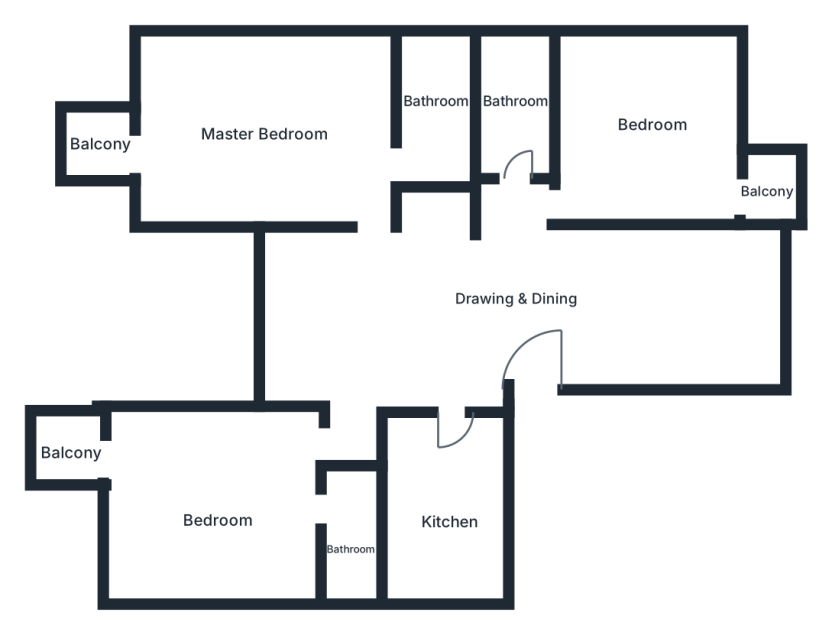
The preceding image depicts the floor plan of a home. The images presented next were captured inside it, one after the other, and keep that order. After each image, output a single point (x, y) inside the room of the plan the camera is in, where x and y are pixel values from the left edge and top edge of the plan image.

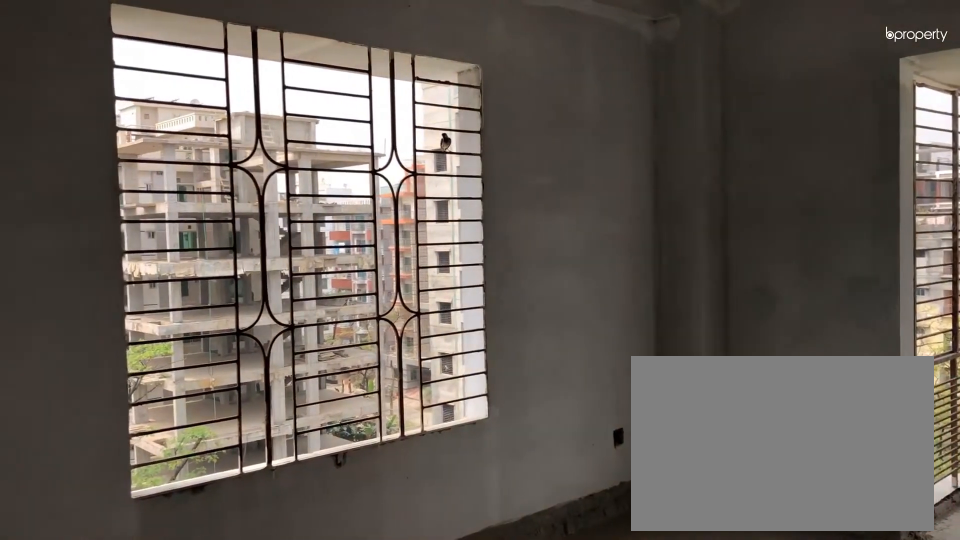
(224, 510)
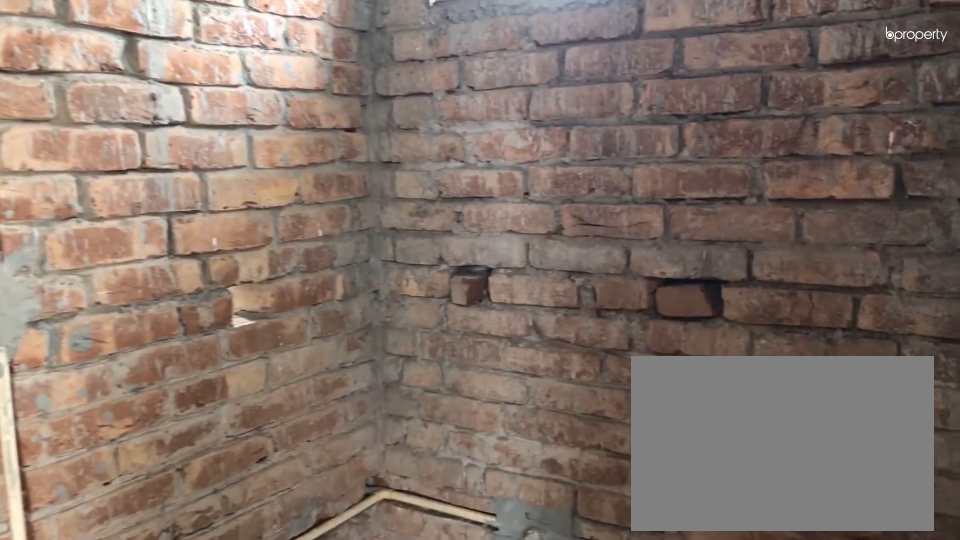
(352, 546)
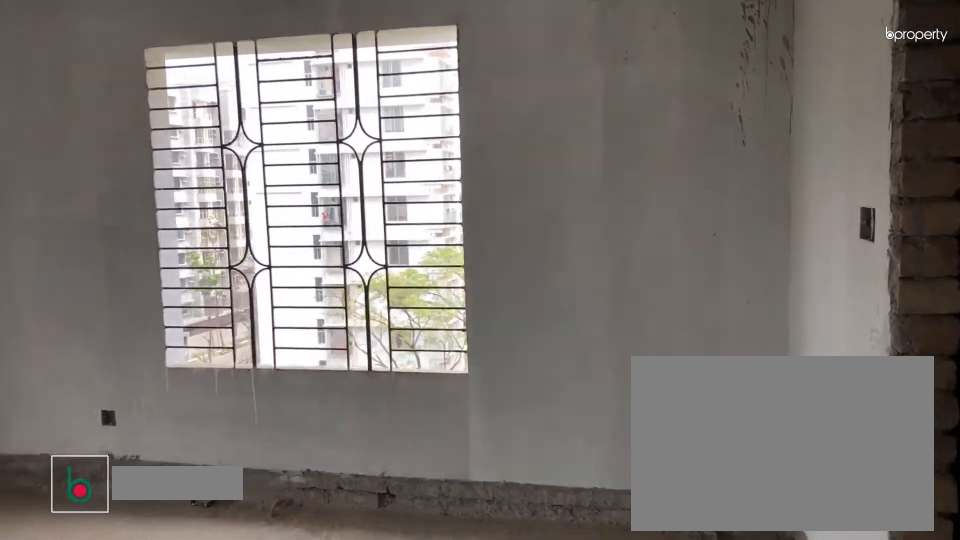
(278, 125)
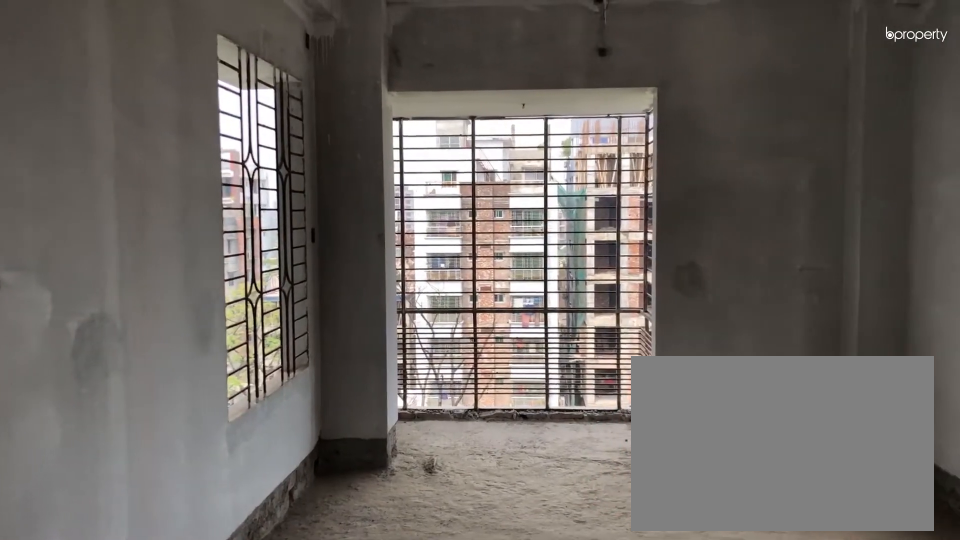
(278, 125)
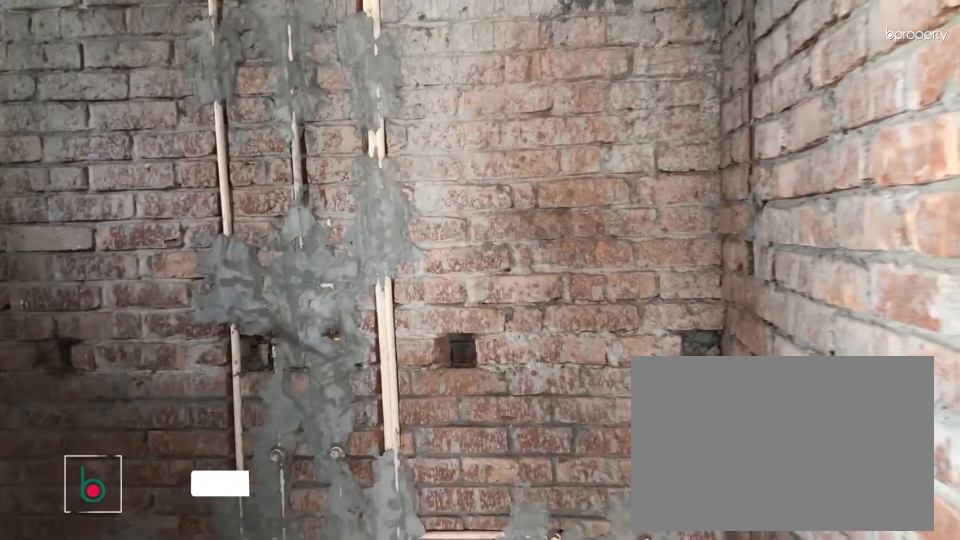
(437, 88)
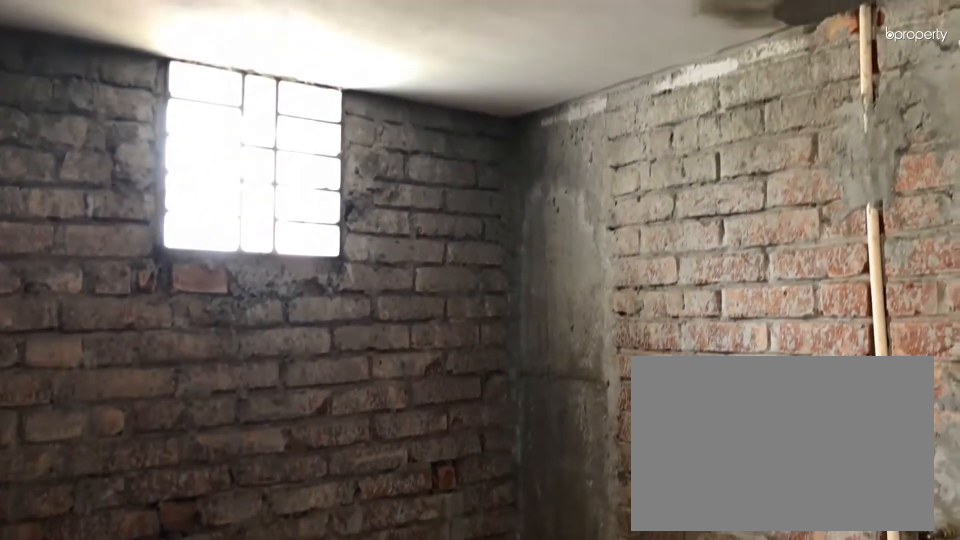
(437, 88)
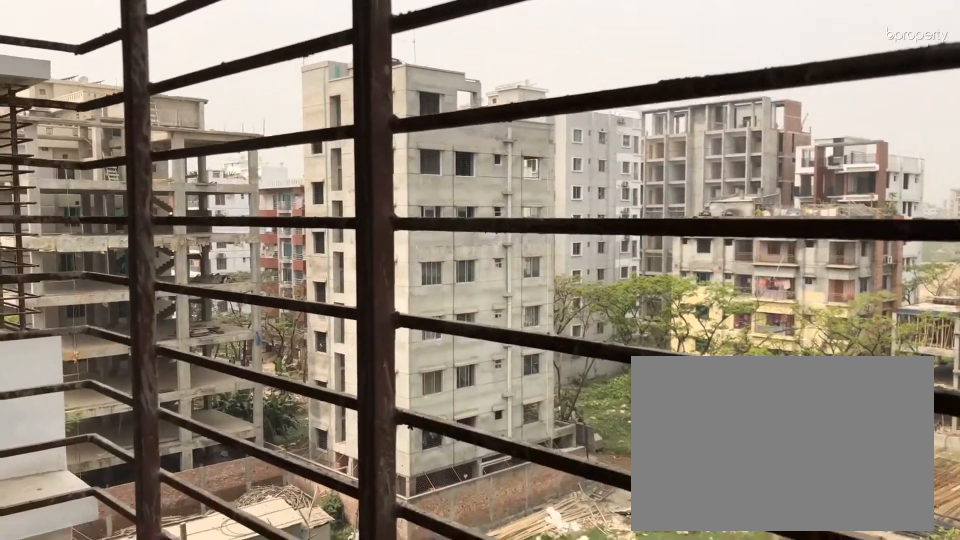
(104, 147)
